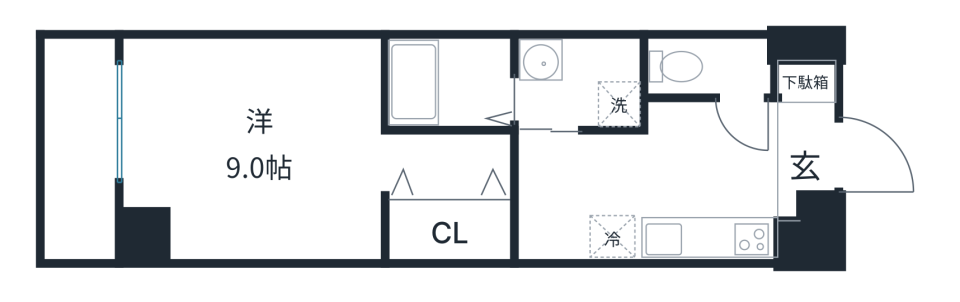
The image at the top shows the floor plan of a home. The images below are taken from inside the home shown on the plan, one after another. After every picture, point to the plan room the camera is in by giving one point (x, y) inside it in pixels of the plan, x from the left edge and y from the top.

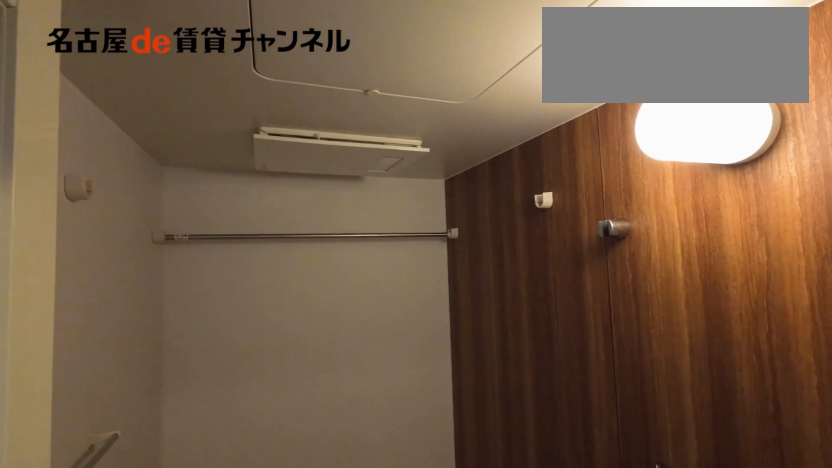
(449, 82)
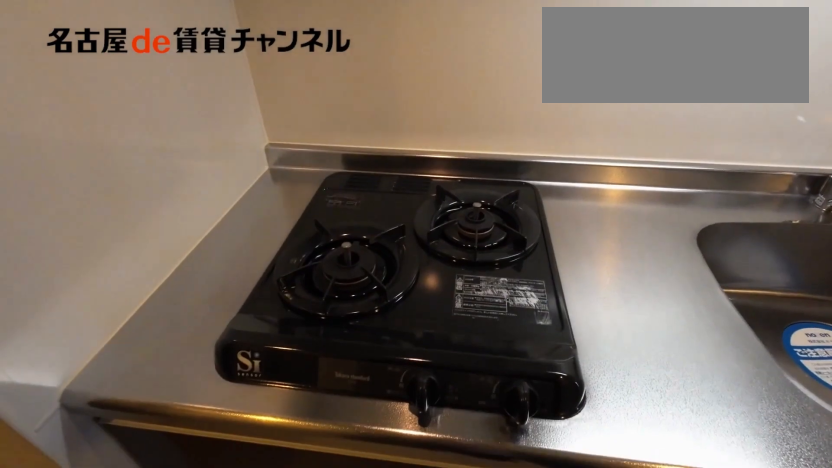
(686, 236)
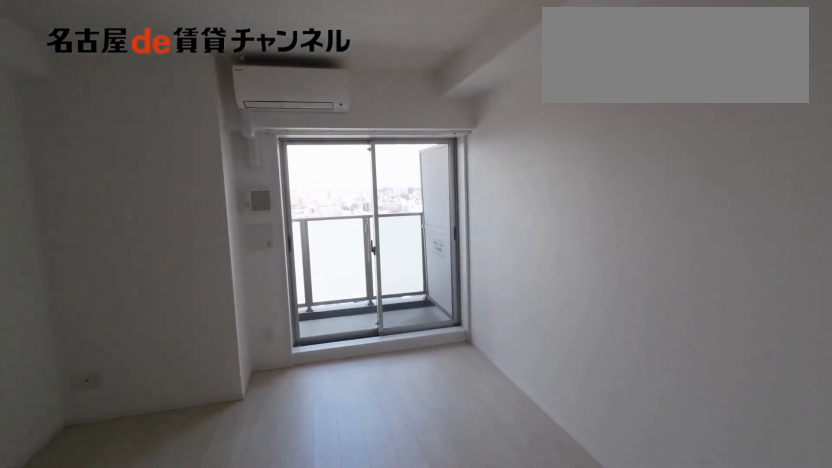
(248, 149)
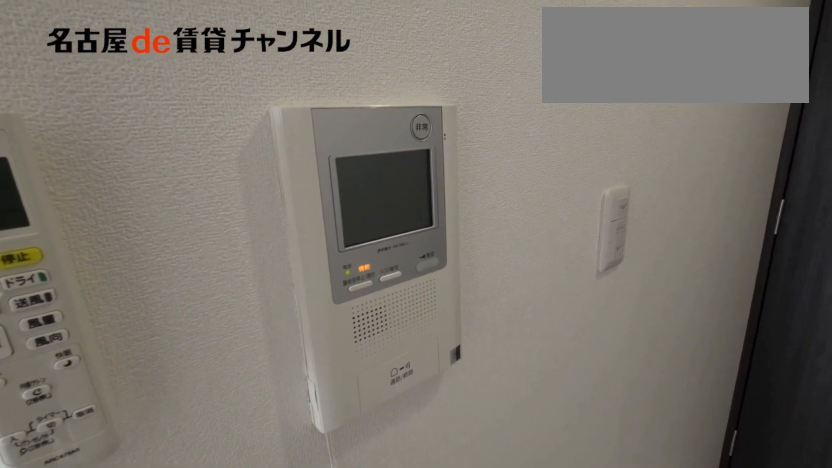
(248, 149)
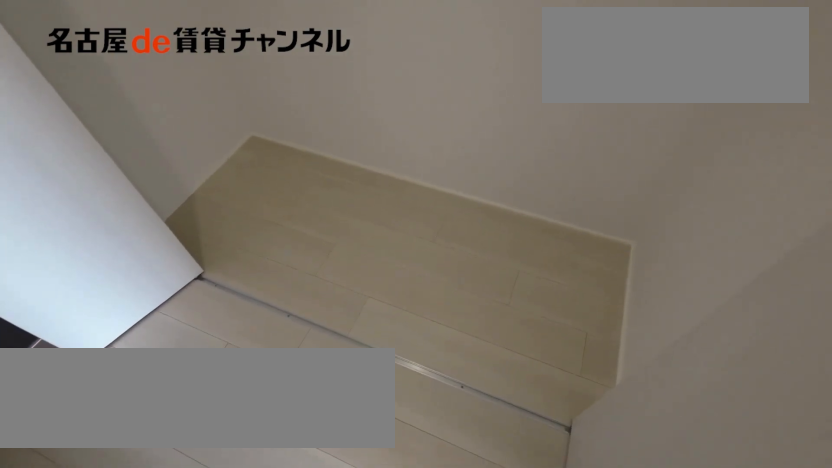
(451, 229)
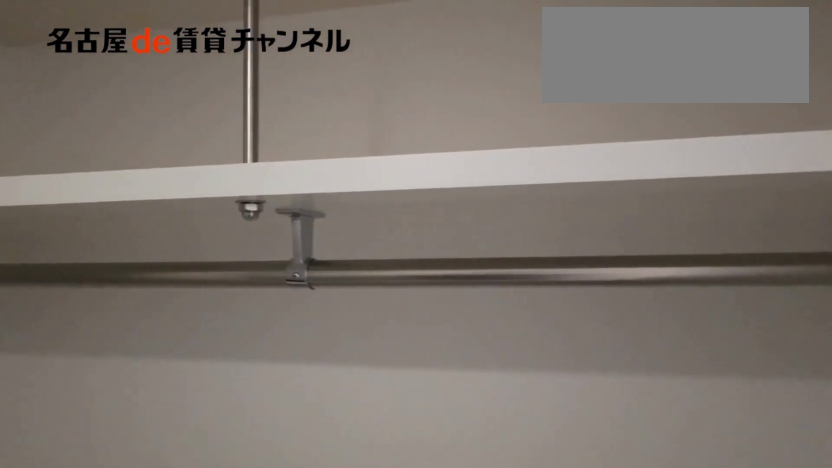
(451, 229)
